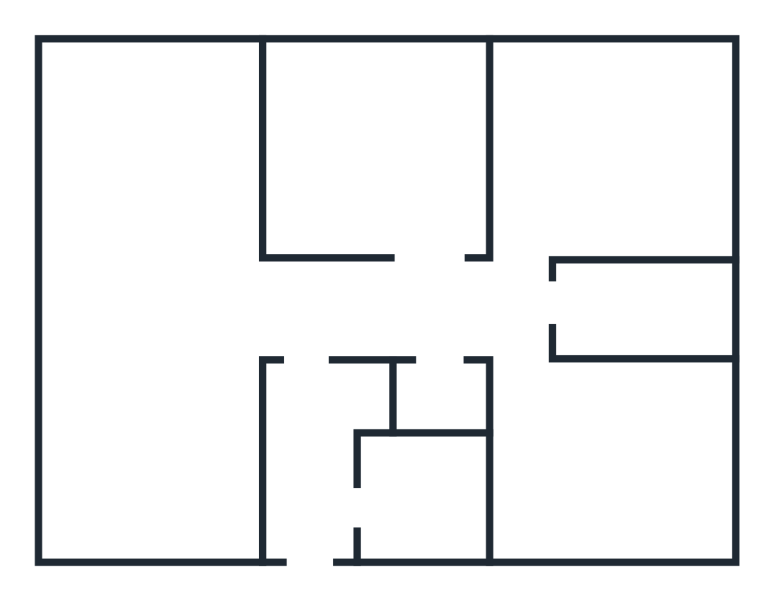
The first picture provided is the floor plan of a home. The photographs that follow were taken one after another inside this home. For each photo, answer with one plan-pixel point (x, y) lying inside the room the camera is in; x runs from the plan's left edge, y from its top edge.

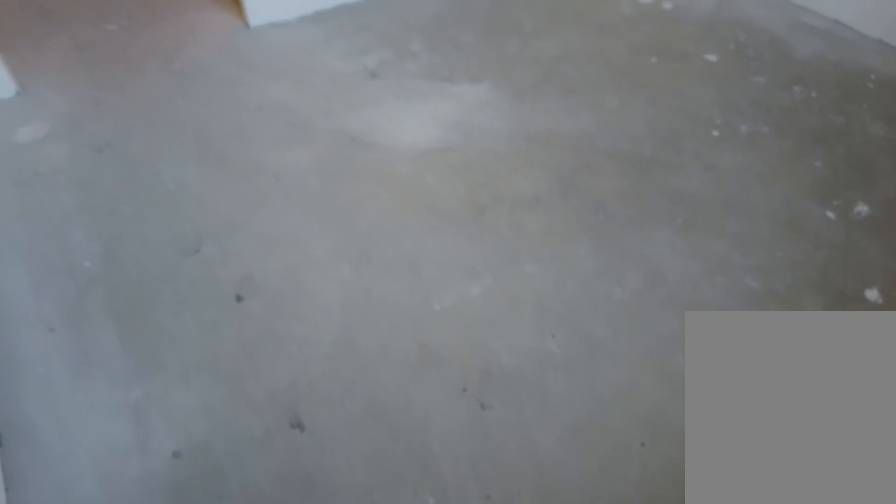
(428, 220)
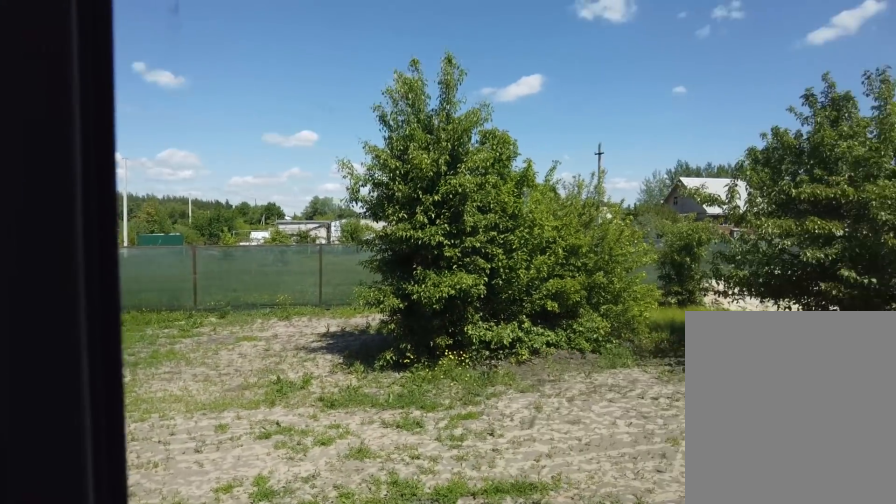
(428, 220)
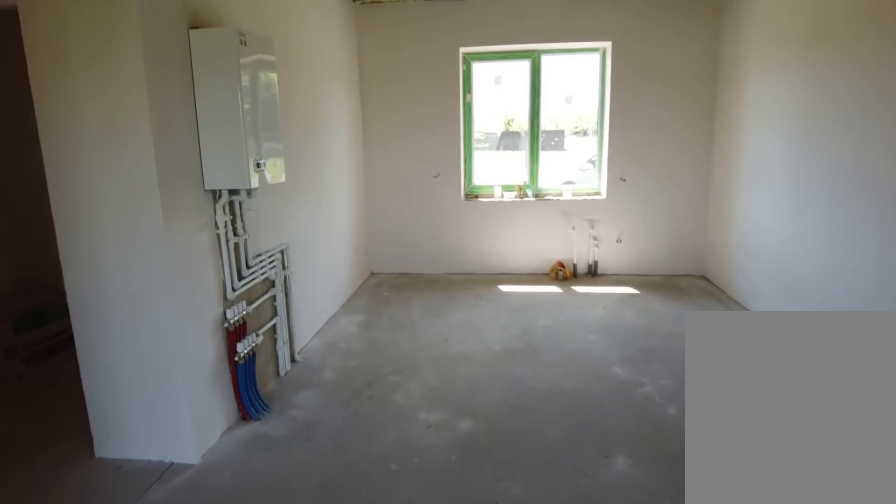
(170, 320)
